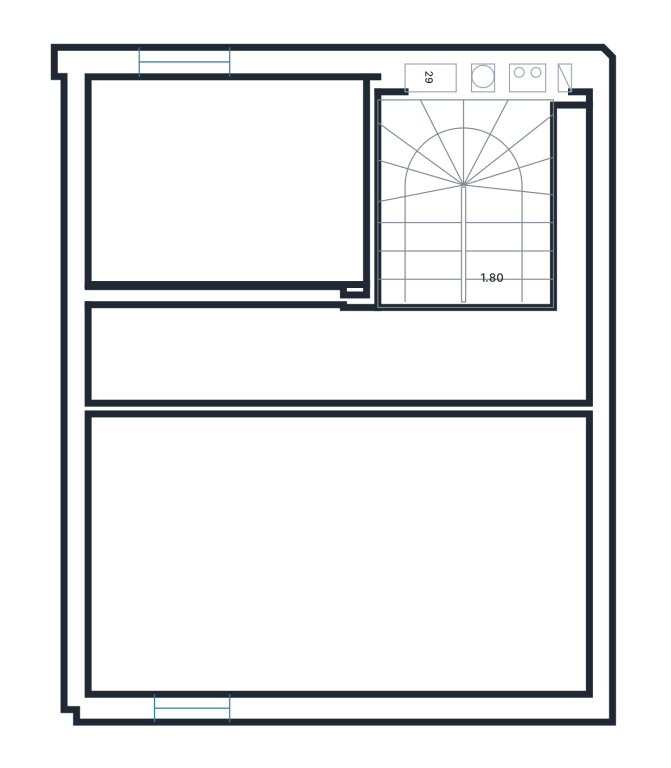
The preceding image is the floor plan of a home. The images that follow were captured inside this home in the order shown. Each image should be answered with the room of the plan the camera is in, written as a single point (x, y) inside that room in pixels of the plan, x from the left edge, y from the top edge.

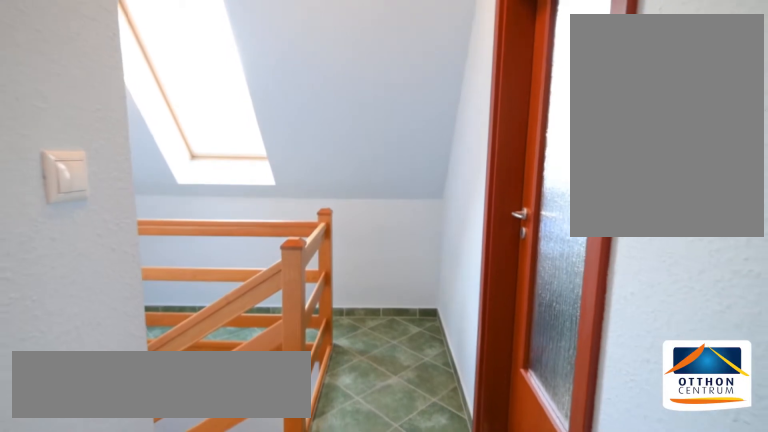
(445, 360)
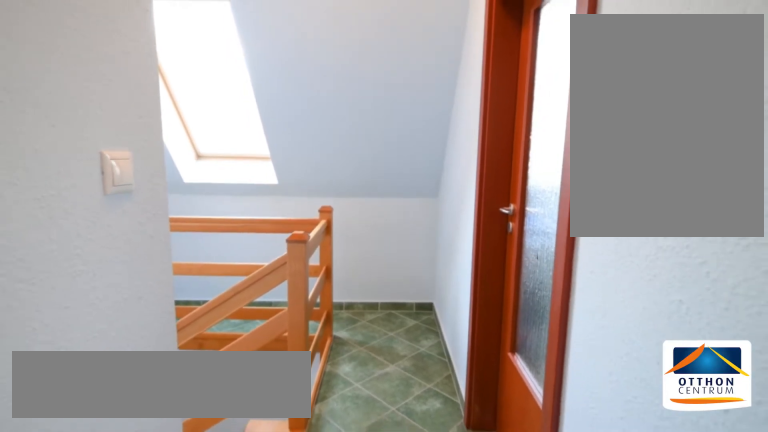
(445, 360)
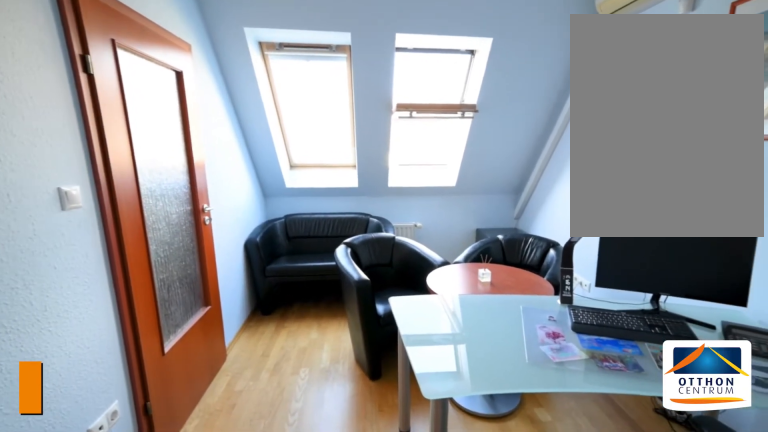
(276, 563)
